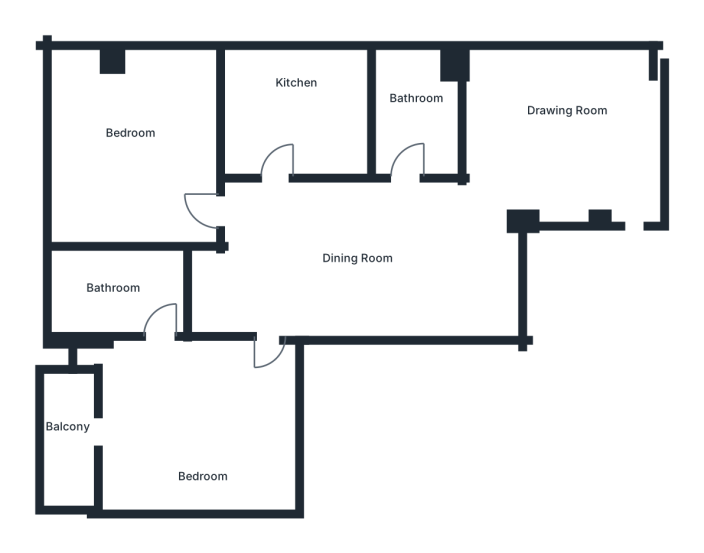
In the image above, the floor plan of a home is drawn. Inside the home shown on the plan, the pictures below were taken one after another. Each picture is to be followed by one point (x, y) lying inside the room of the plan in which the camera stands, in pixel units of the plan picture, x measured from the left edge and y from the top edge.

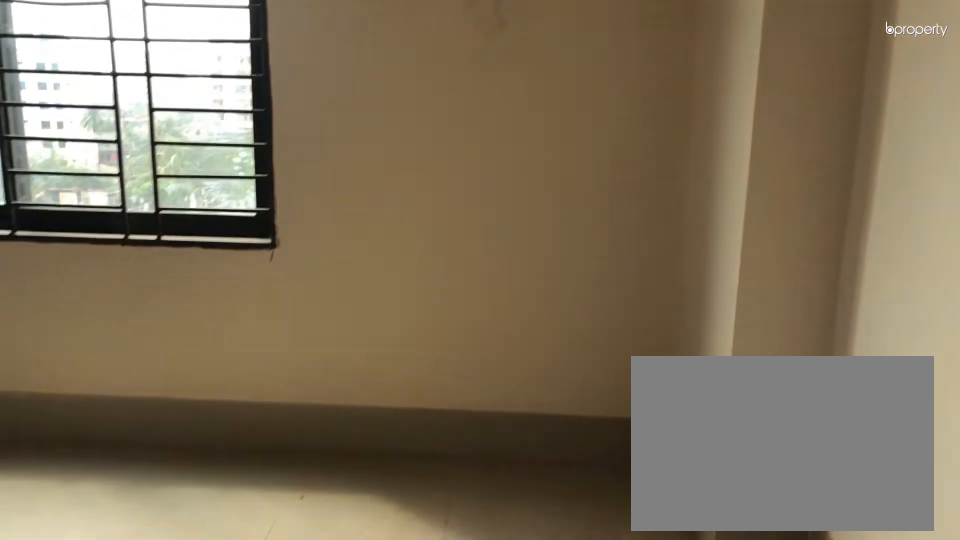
(562, 138)
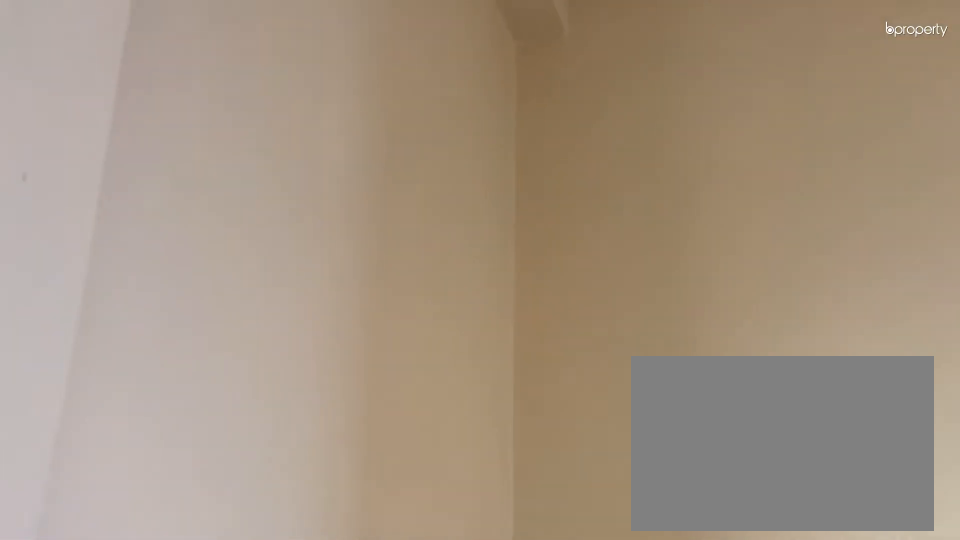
(360, 247)
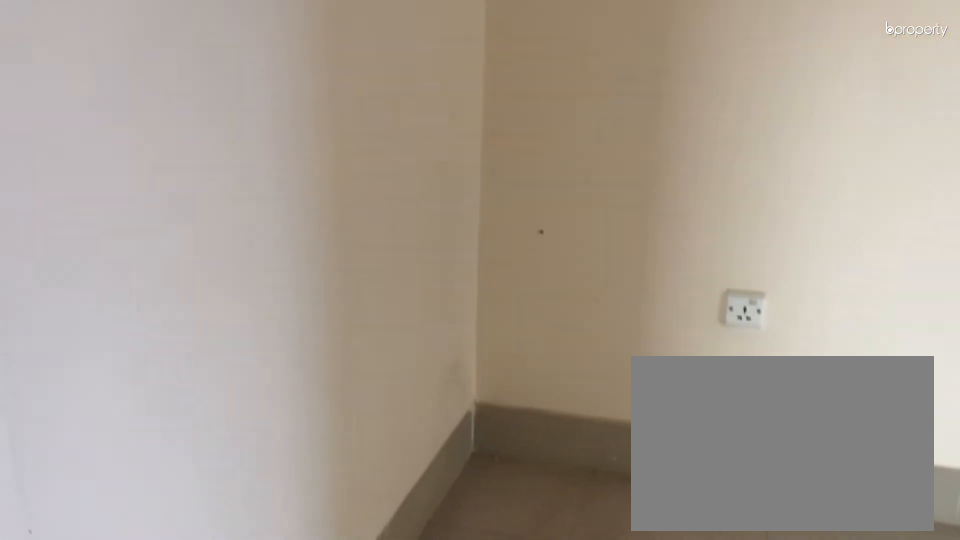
(360, 247)
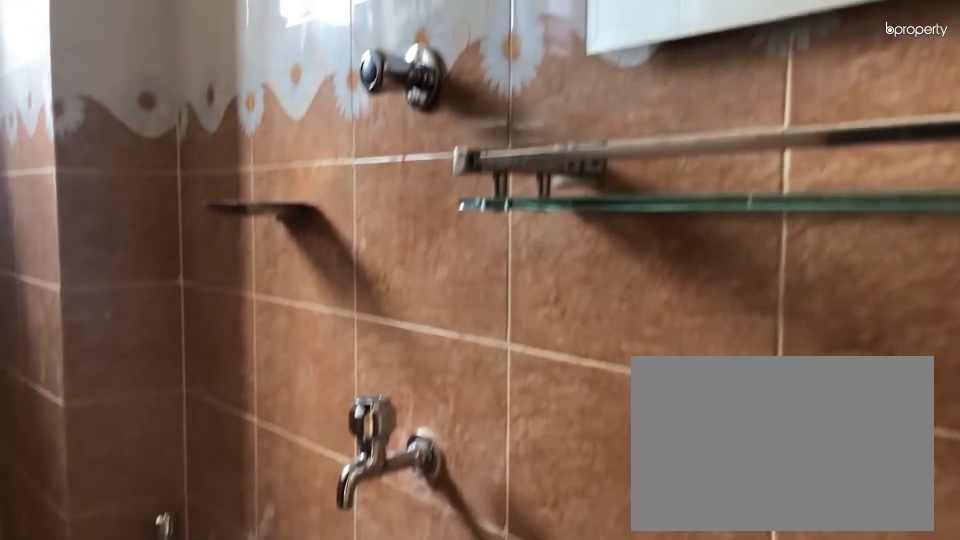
(423, 98)
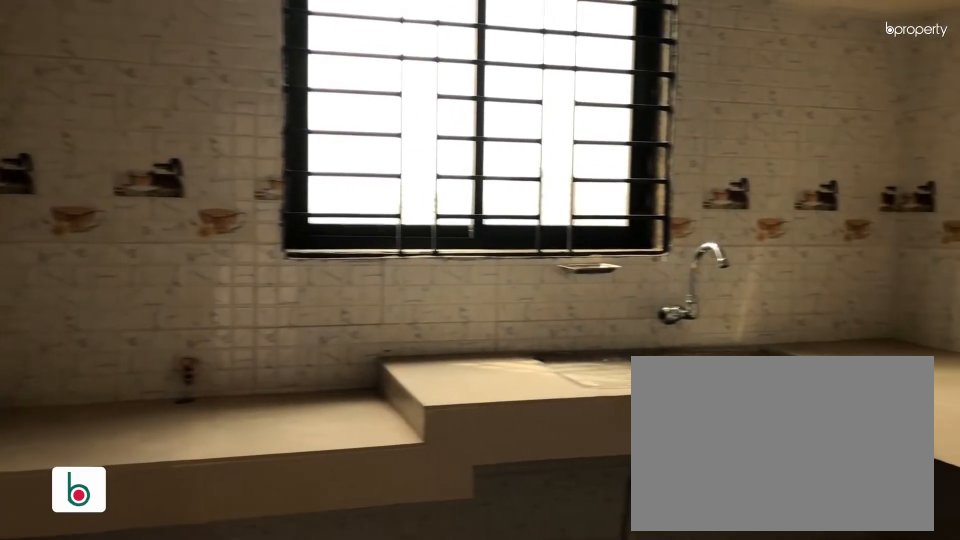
(299, 109)
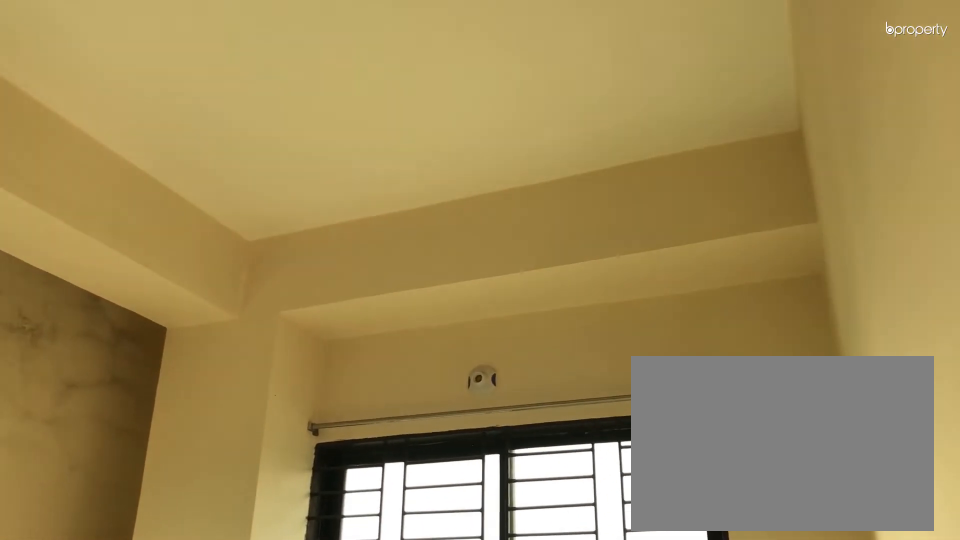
(136, 148)
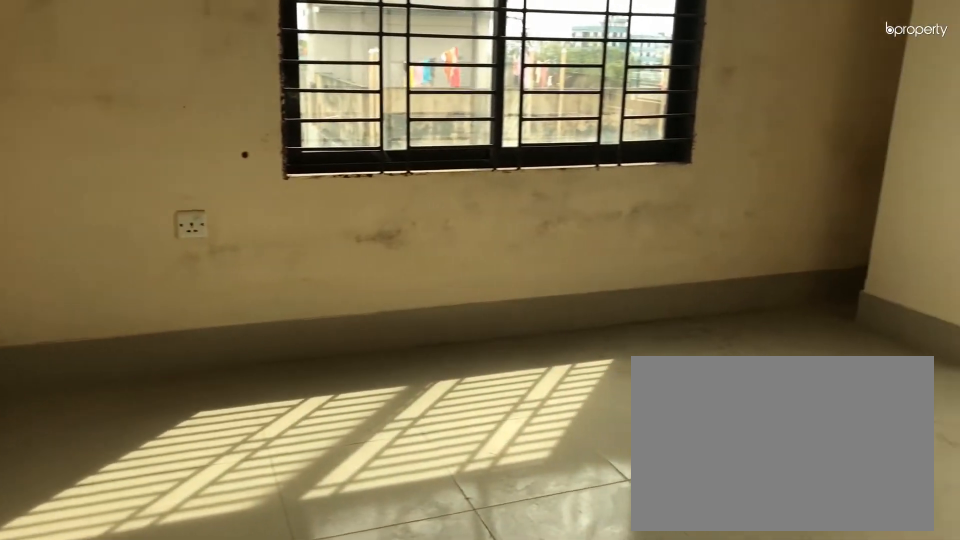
(136, 148)
